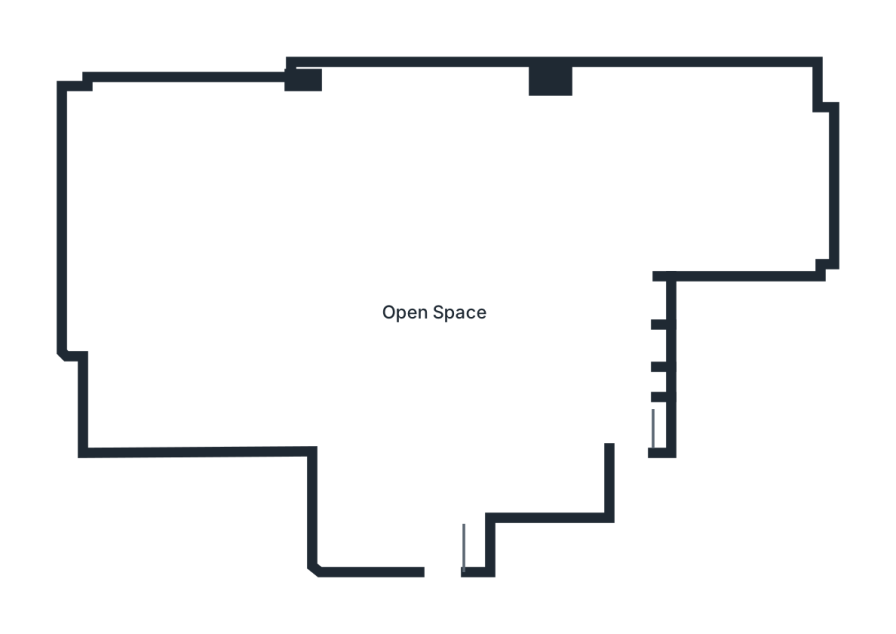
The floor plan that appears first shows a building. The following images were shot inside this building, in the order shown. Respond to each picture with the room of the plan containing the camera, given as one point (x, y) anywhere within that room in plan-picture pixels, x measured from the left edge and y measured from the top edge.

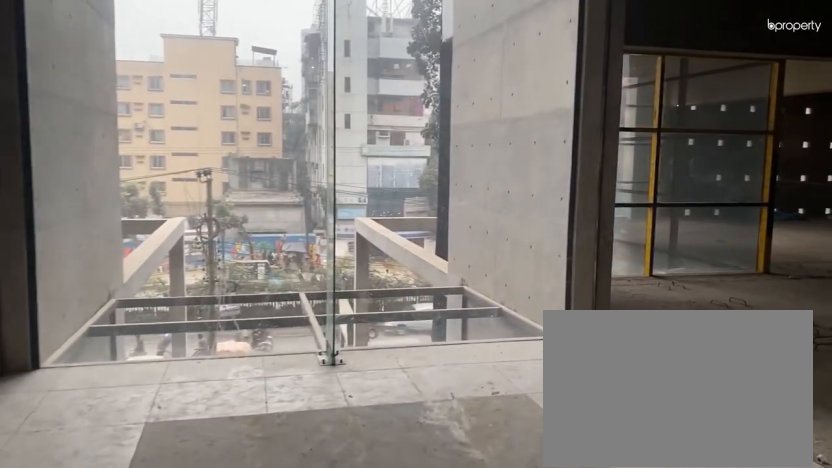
(447, 538)
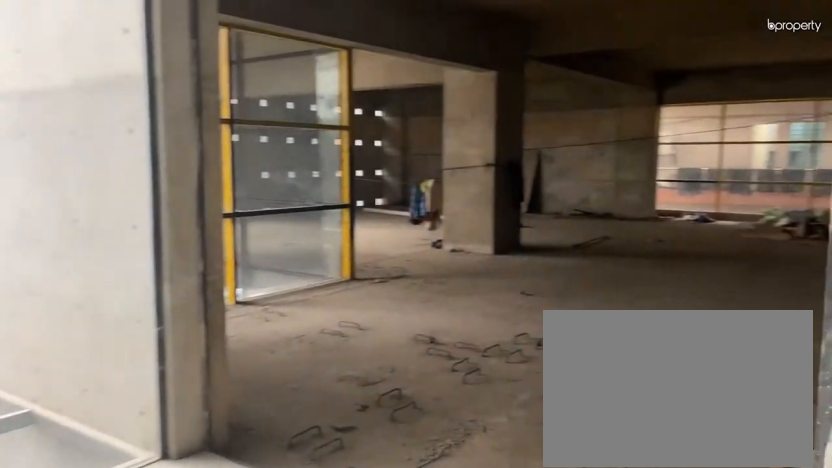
(447, 538)
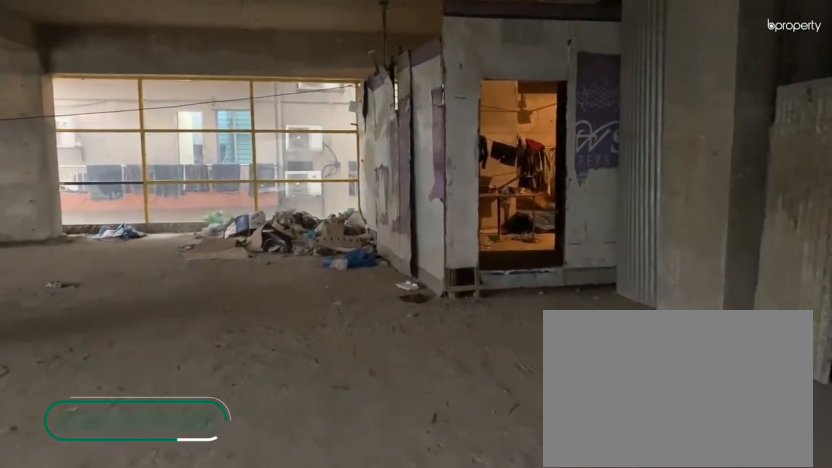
(447, 336)
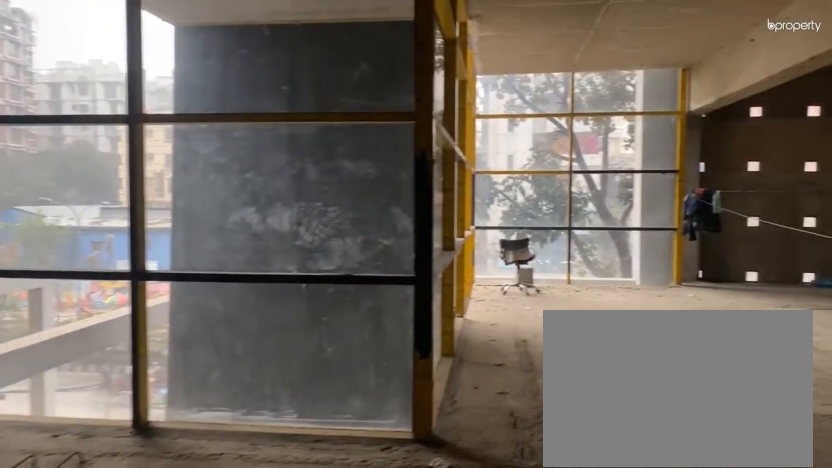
(413, 364)
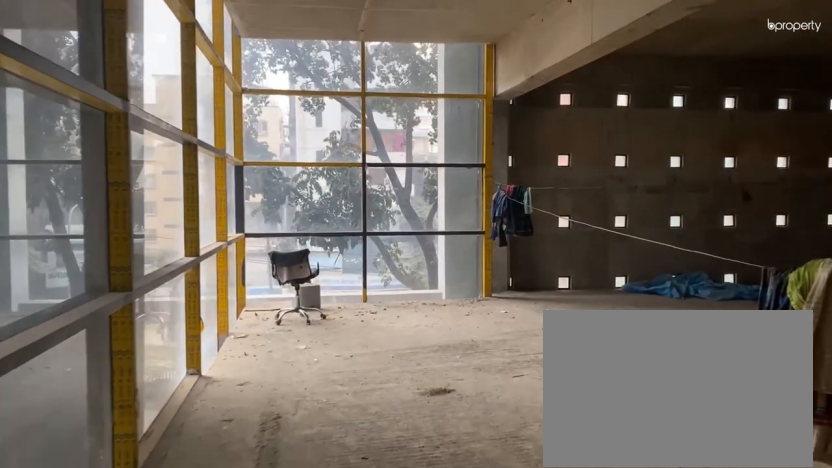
(259, 406)
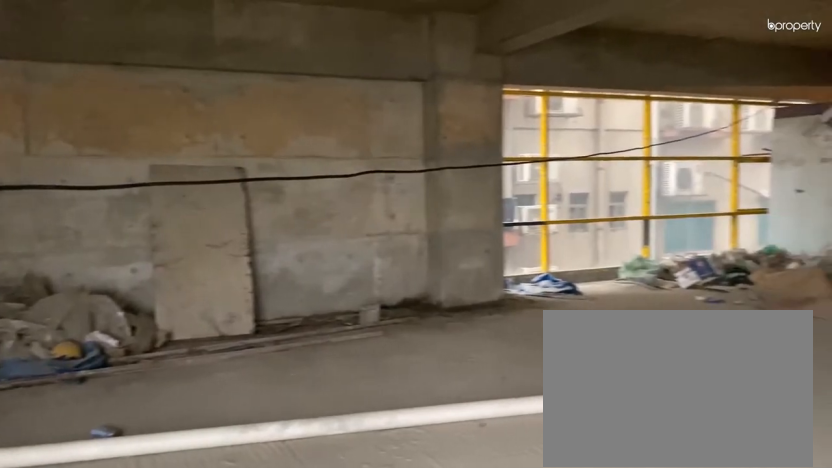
(137, 227)
